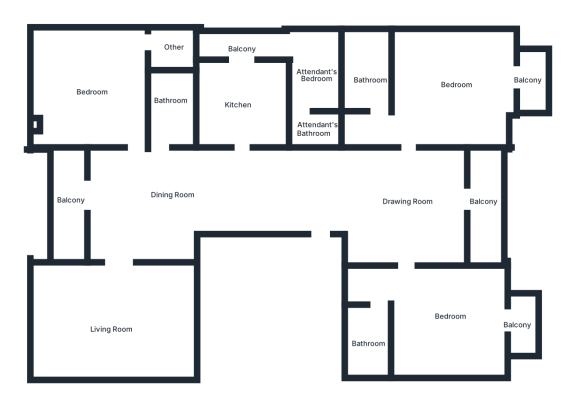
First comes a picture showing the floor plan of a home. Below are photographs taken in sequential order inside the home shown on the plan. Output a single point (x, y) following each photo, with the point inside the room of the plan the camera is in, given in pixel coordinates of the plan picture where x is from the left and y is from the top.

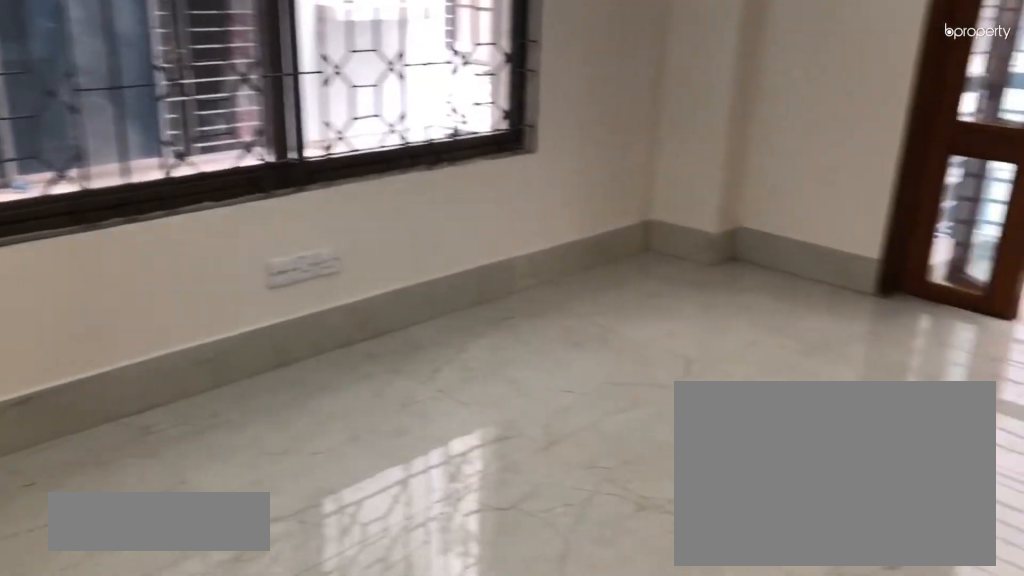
(459, 83)
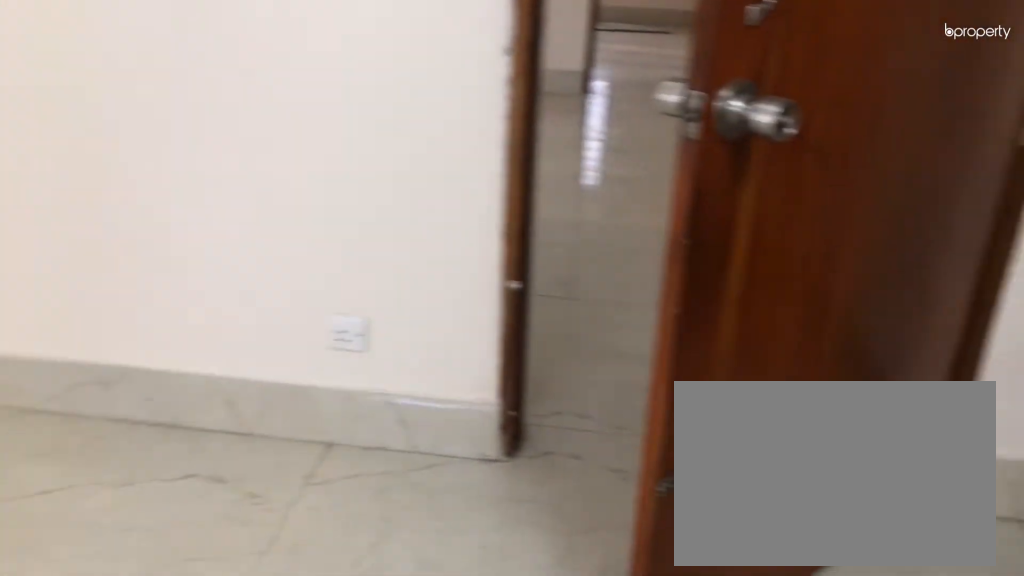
(459, 83)
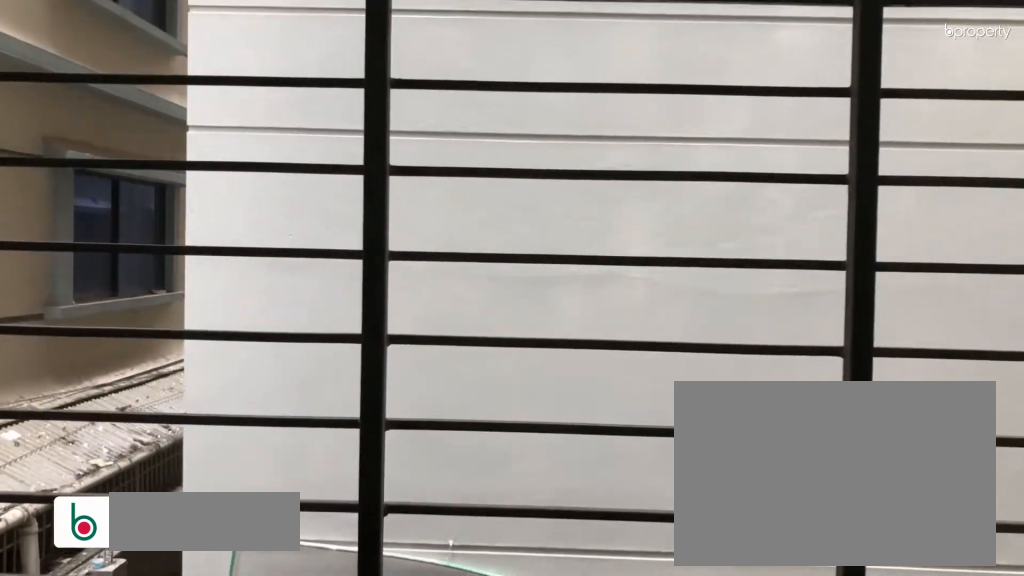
(533, 80)
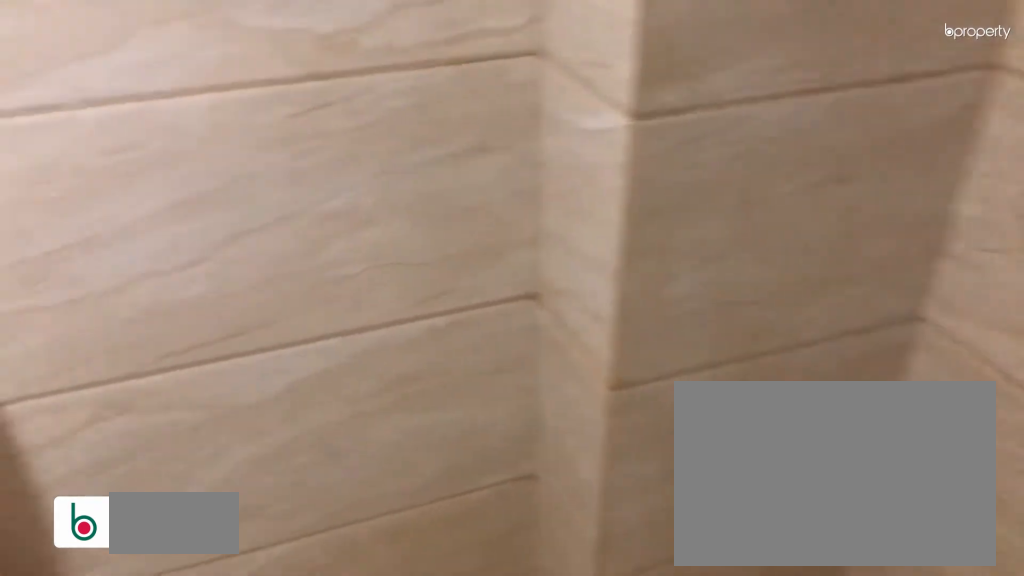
(369, 79)
